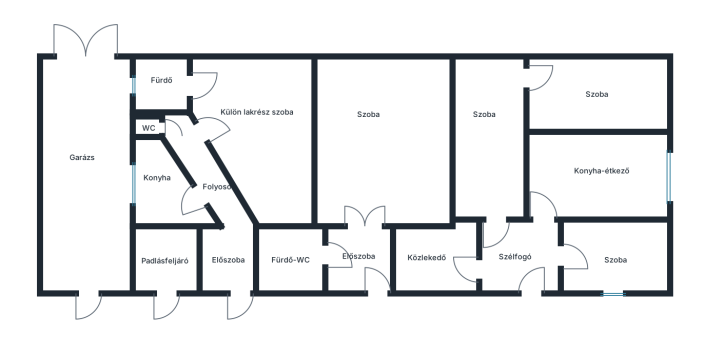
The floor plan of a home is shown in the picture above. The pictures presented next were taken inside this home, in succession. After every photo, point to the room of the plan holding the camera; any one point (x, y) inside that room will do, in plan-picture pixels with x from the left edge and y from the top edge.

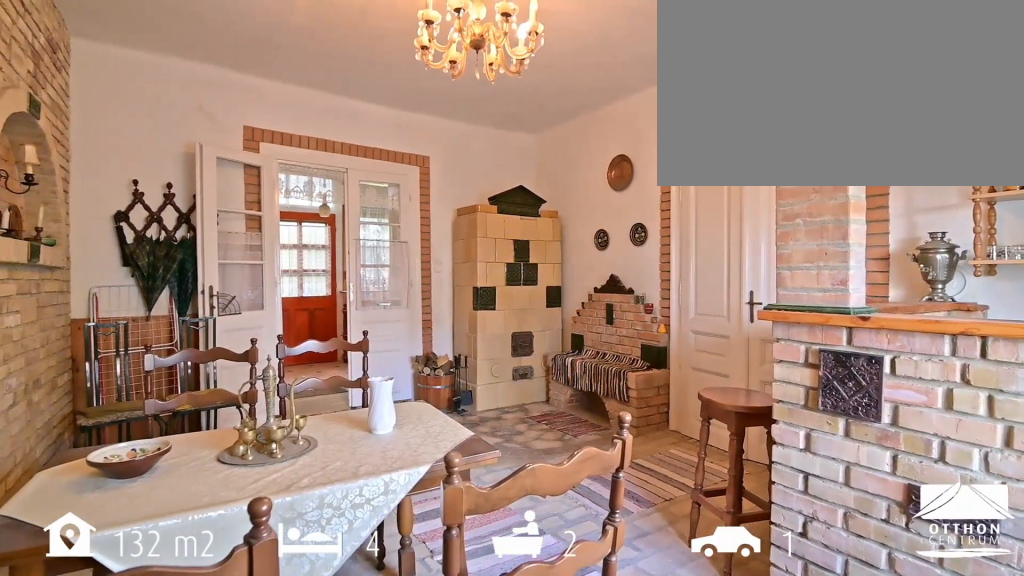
(377, 160)
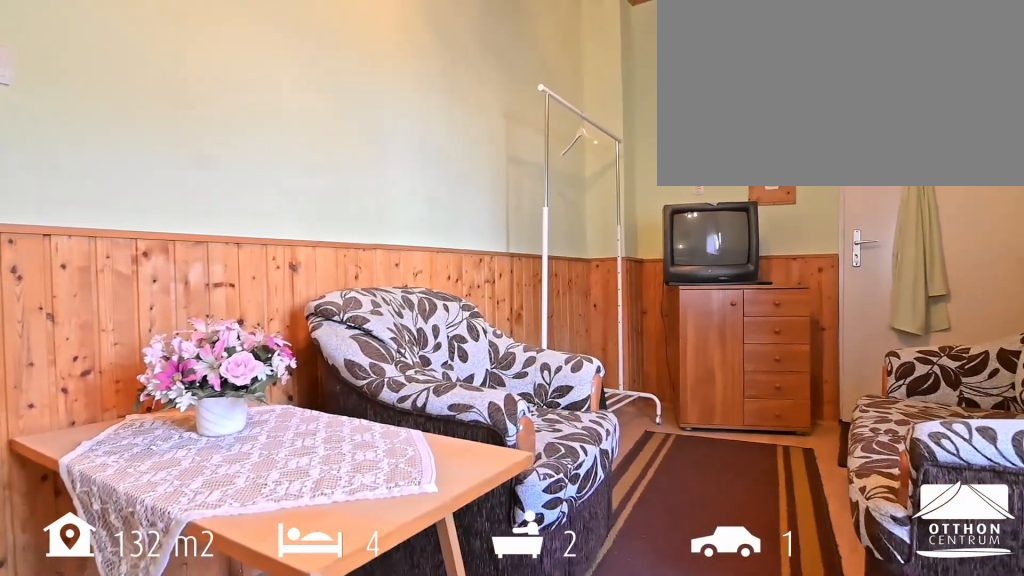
(597, 116)
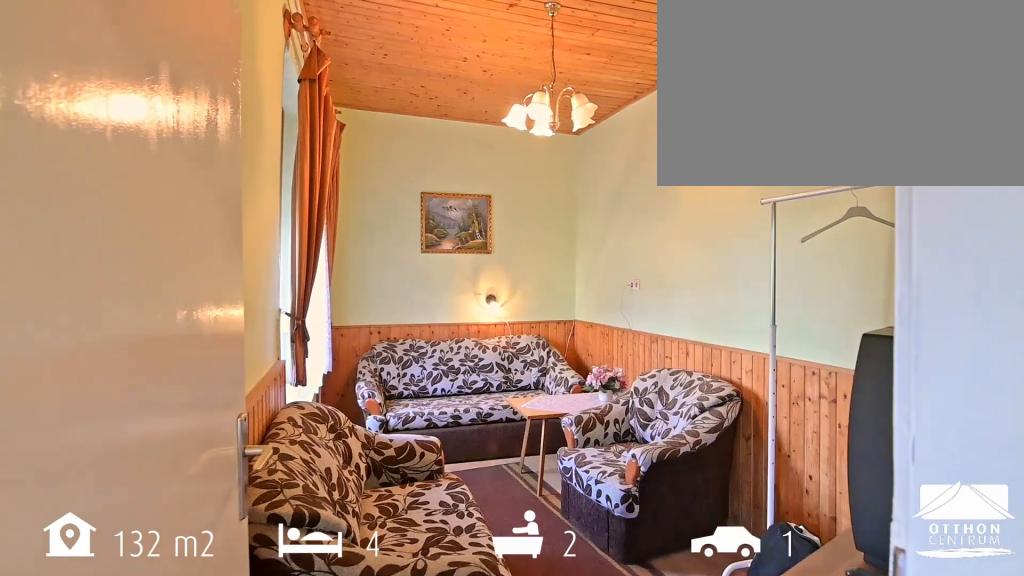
(598, 116)
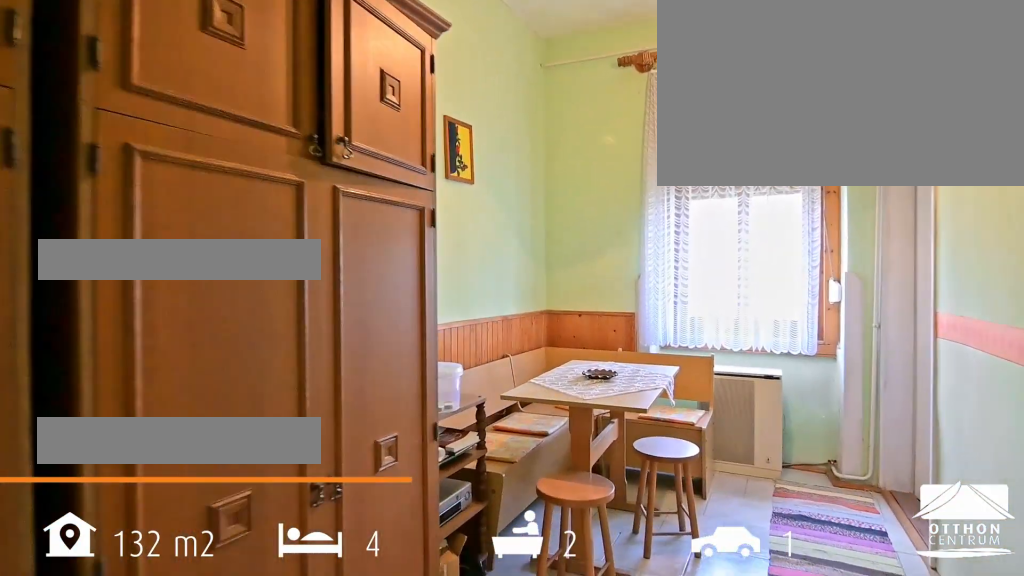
(486, 145)
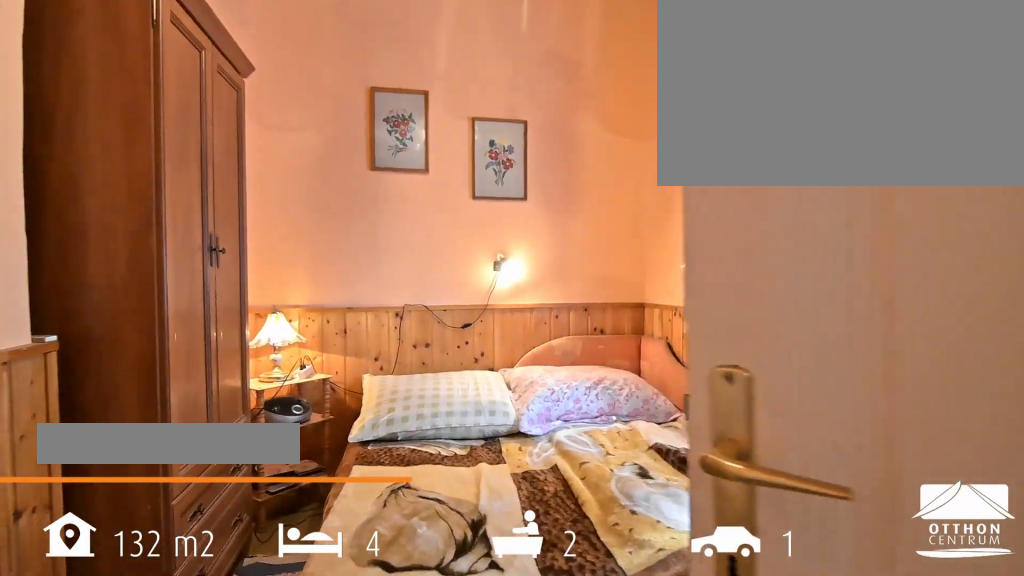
(615, 245)
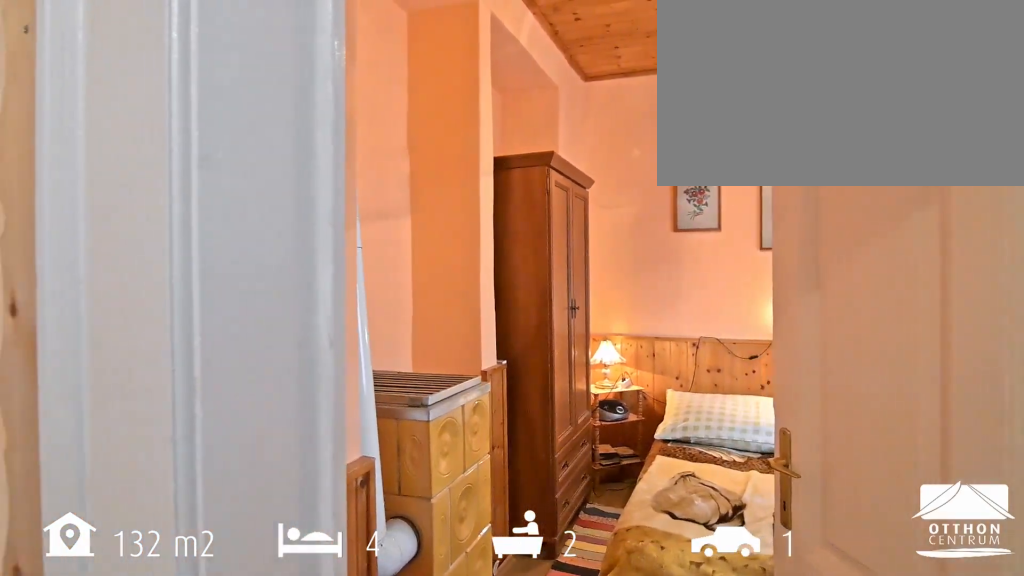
(615, 245)
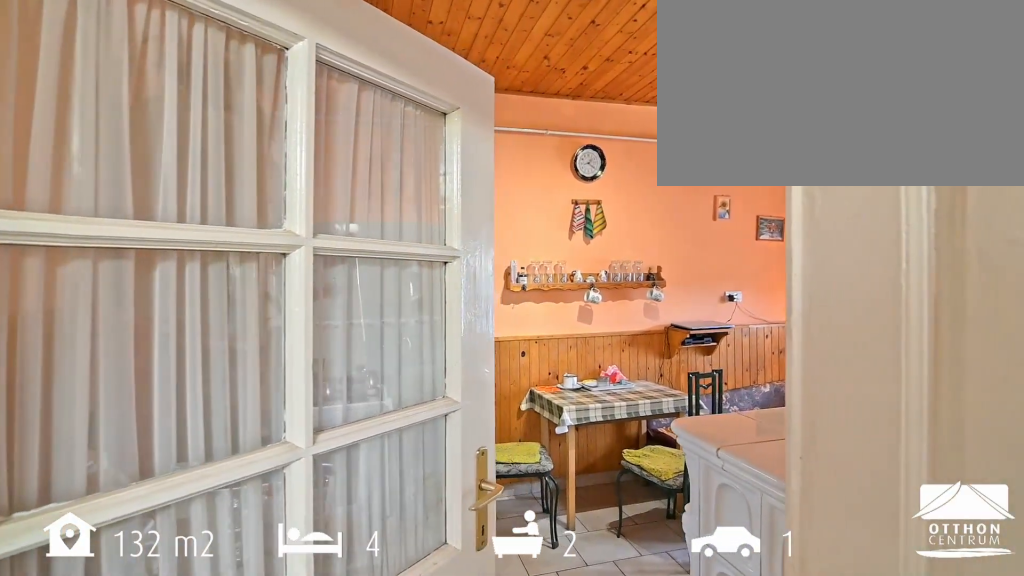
(603, 195)
